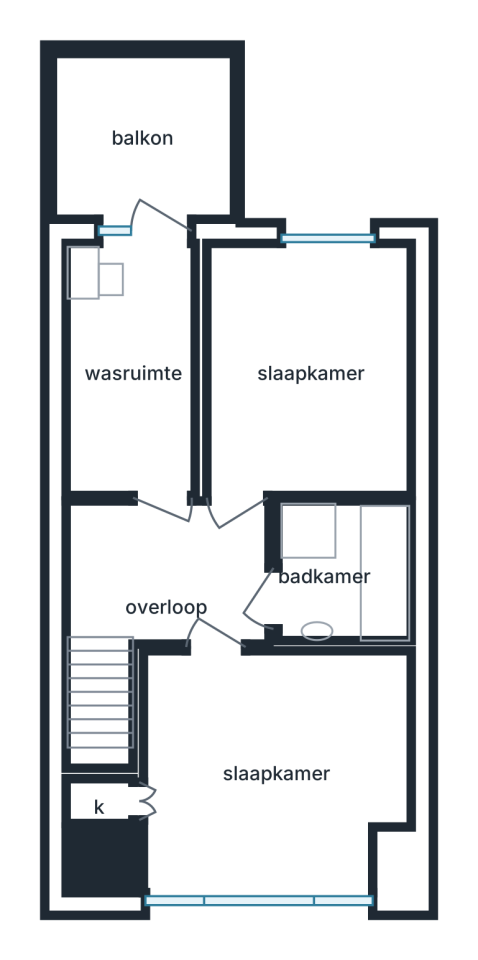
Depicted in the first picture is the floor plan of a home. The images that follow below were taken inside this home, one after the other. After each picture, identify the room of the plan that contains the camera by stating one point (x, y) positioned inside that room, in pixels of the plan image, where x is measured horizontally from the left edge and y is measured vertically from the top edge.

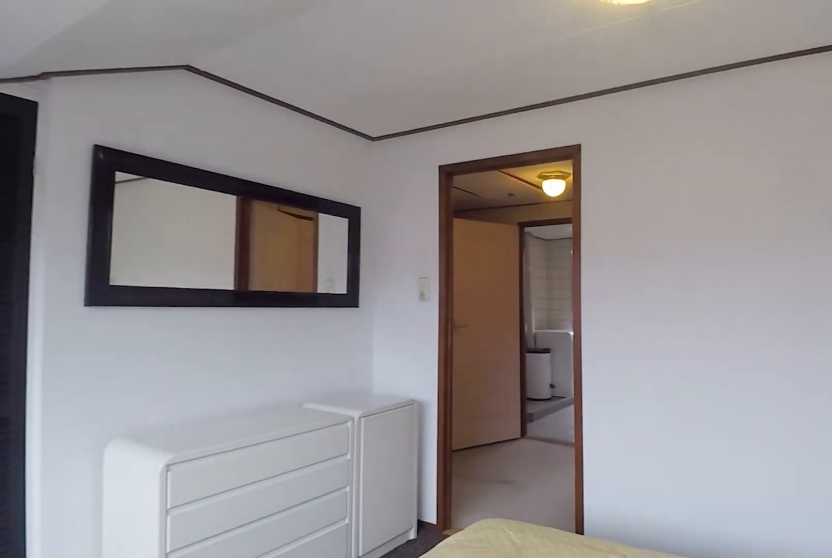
(270, 770)
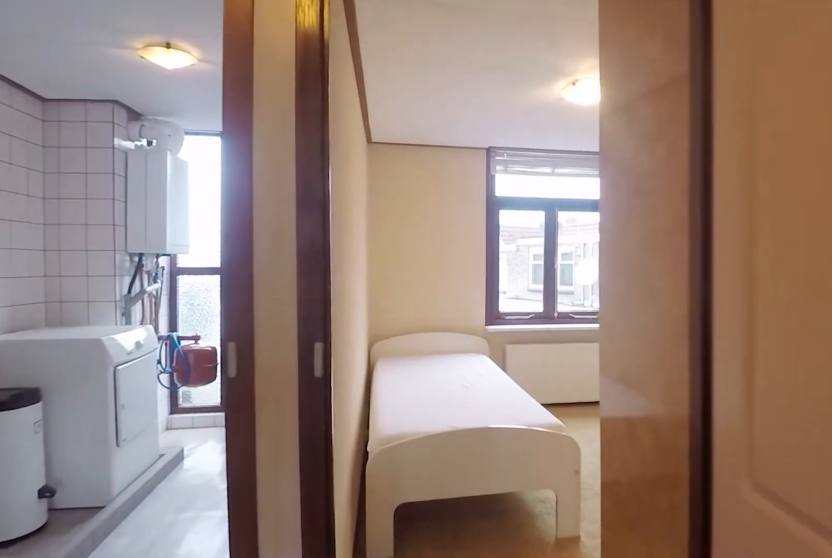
(173, 574)
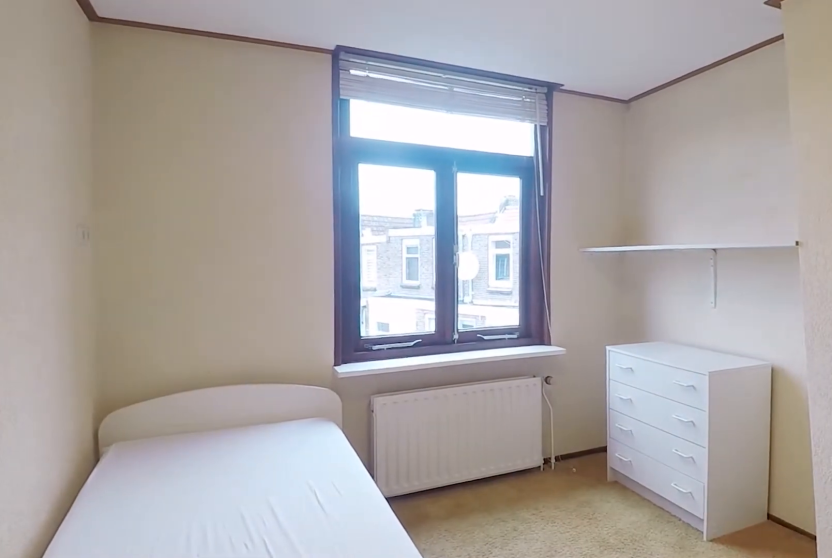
(309, 369)
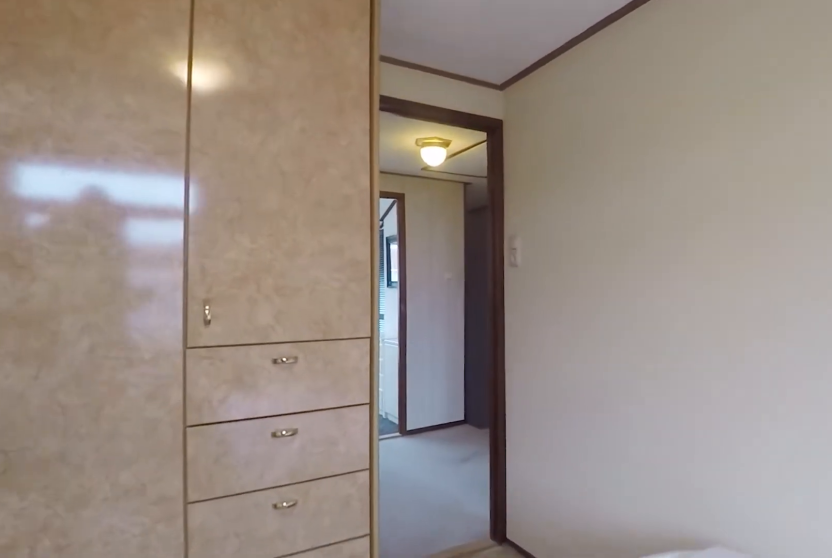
(309, 369)
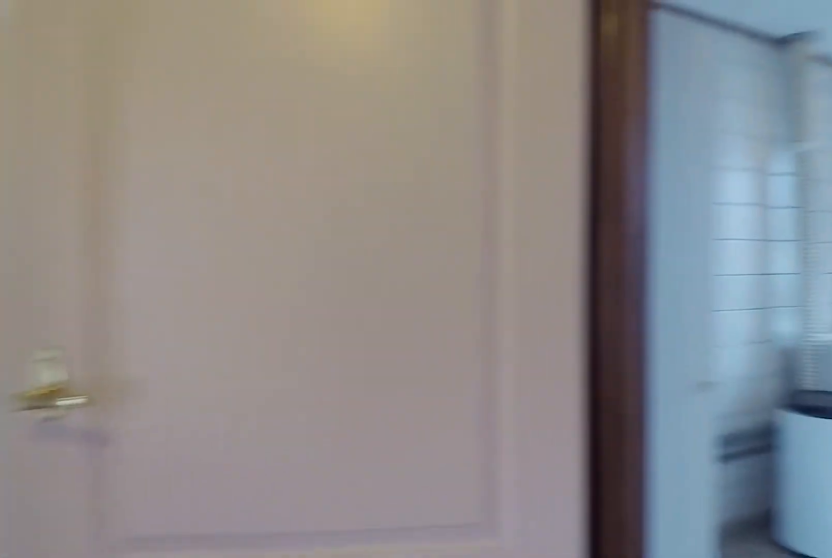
(174, 574)
